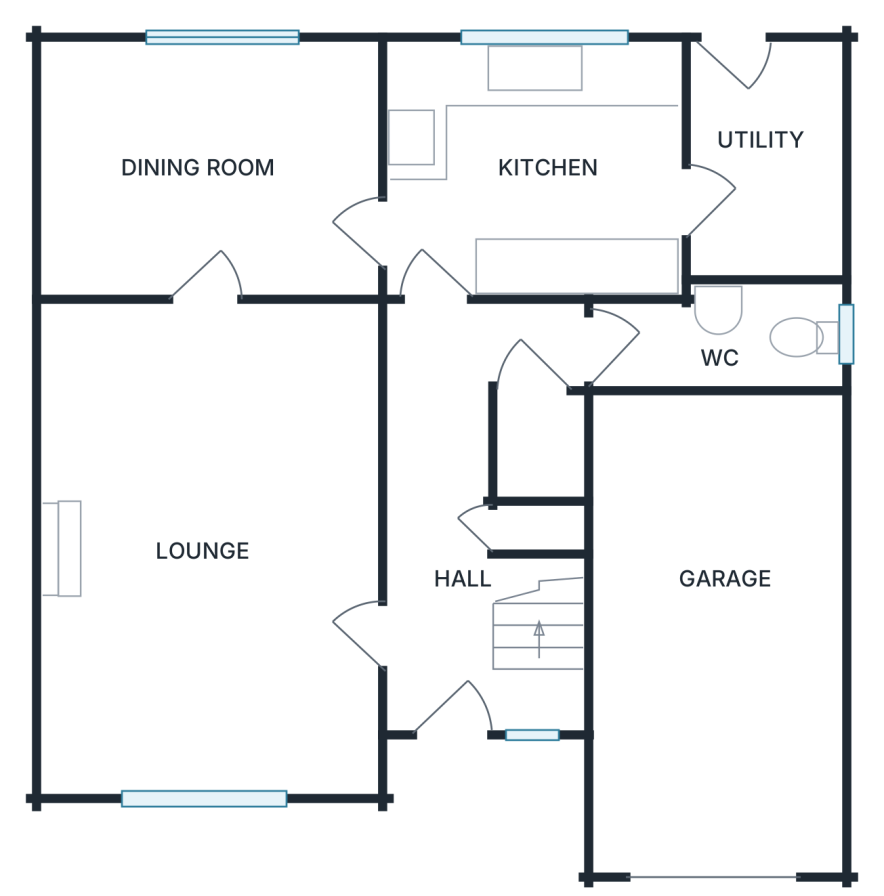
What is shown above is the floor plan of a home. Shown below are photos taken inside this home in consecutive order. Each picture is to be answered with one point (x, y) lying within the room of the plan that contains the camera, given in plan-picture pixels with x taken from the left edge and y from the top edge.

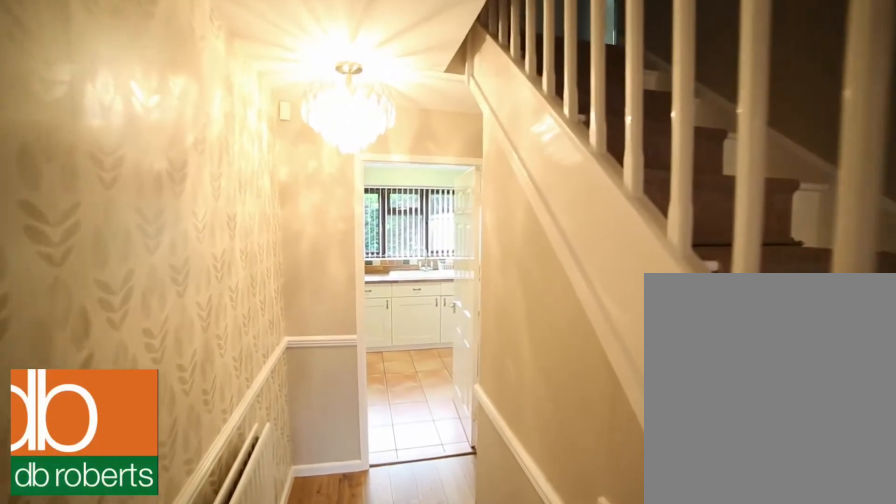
(459, 494)
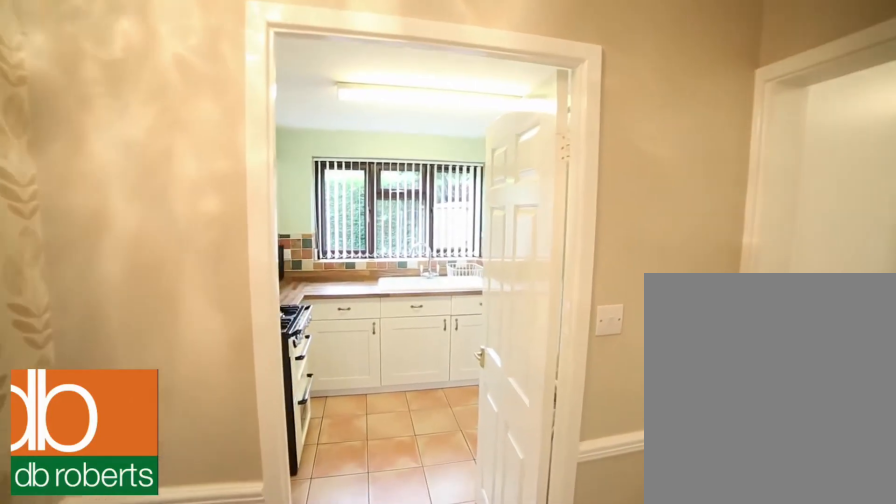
(459, 494)
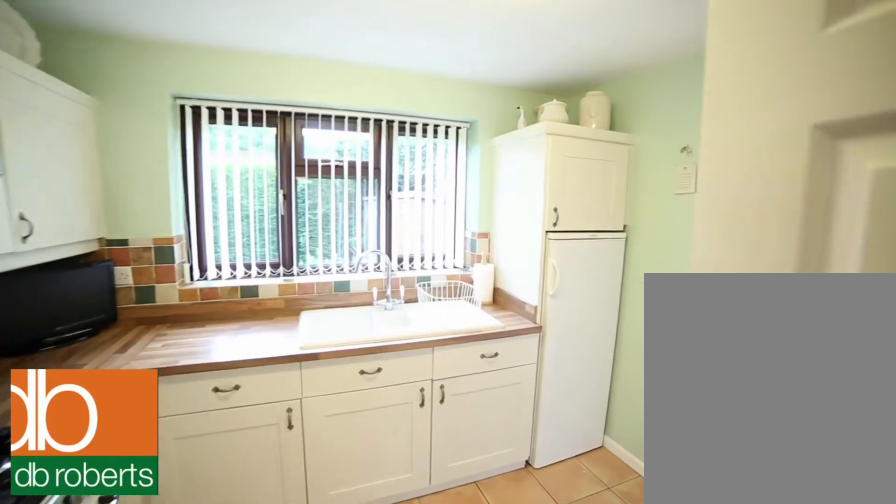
(537, 170)
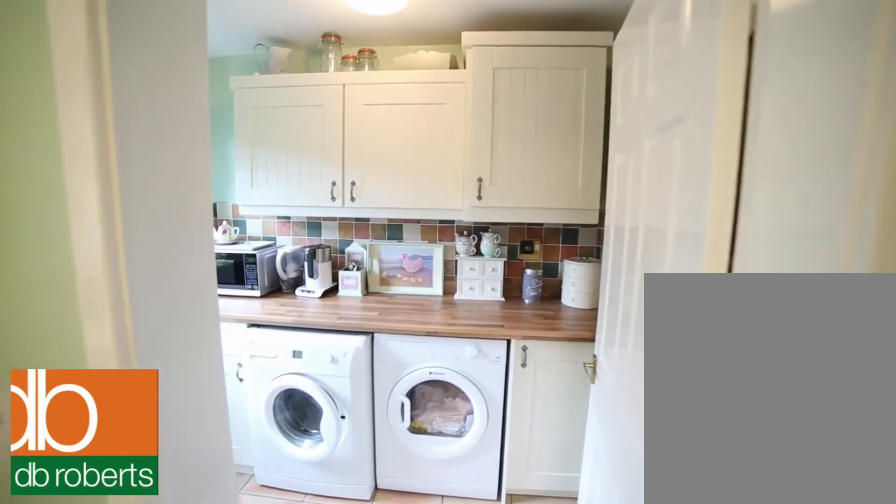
(769, 163)
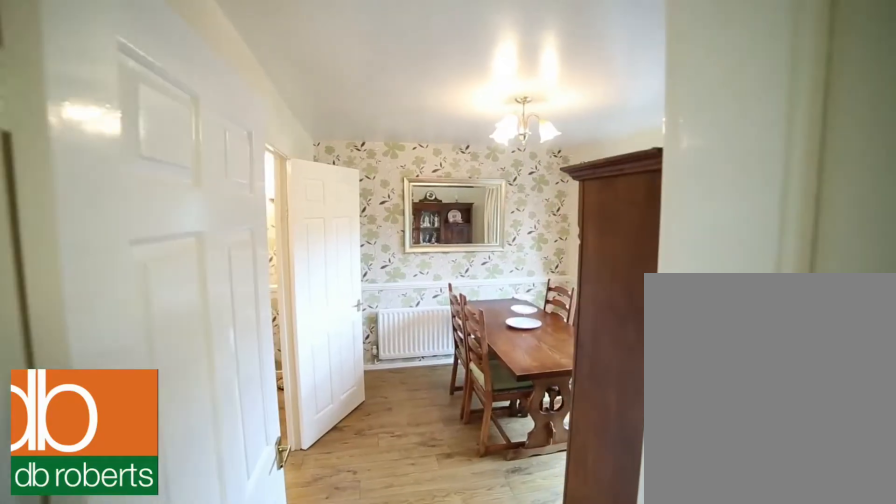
(212, 163)
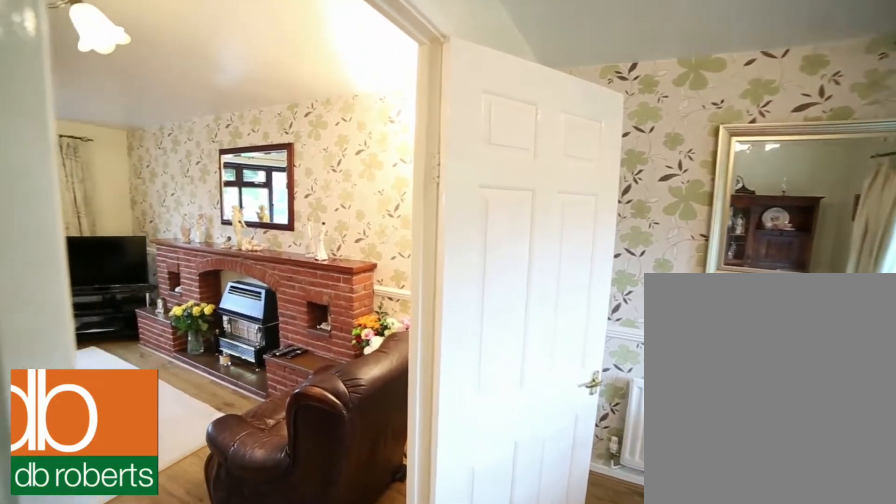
(212, 163)
